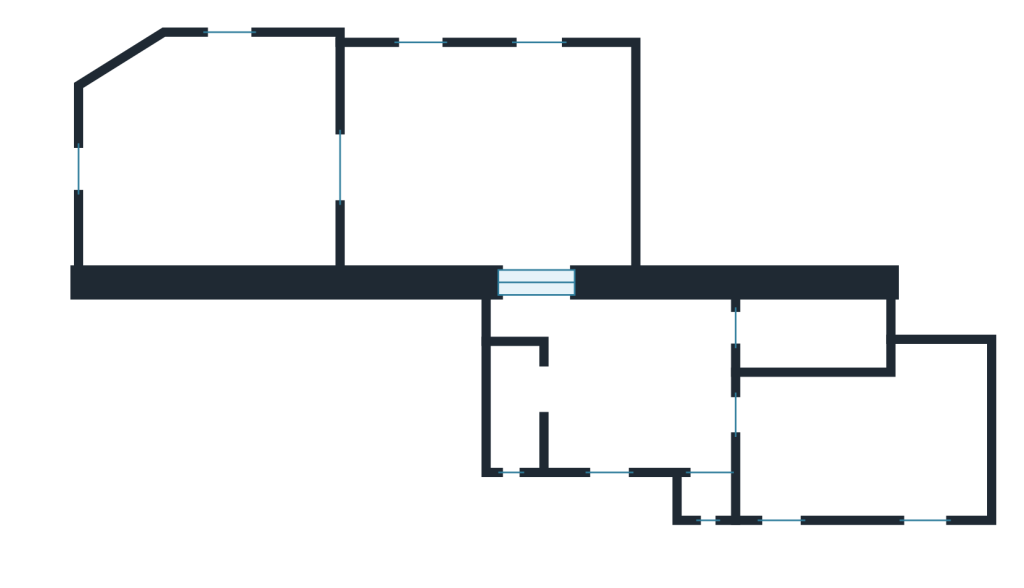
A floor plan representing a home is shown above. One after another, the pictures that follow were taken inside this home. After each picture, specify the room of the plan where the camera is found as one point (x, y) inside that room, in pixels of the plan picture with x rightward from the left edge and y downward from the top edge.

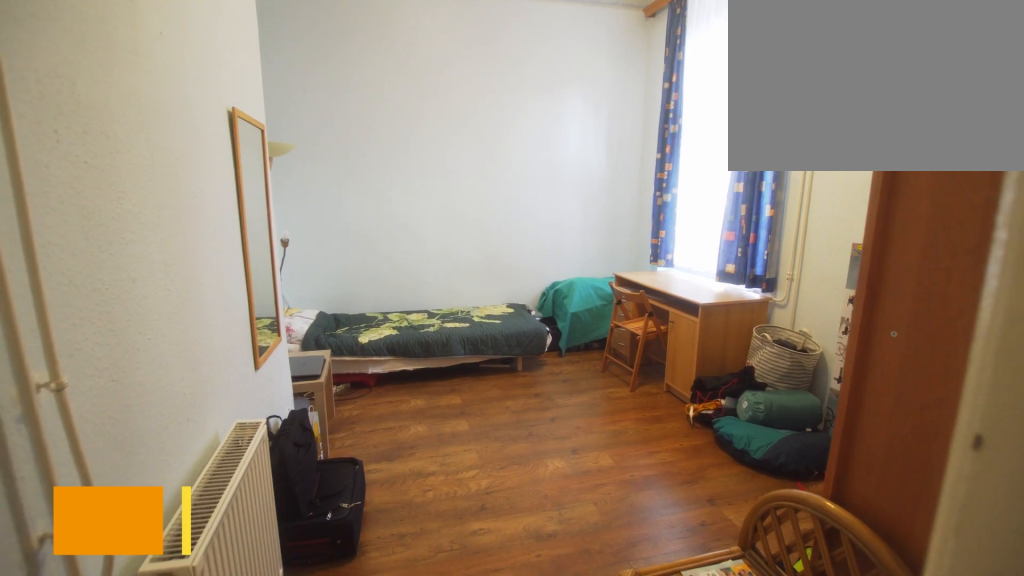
(878, 453)
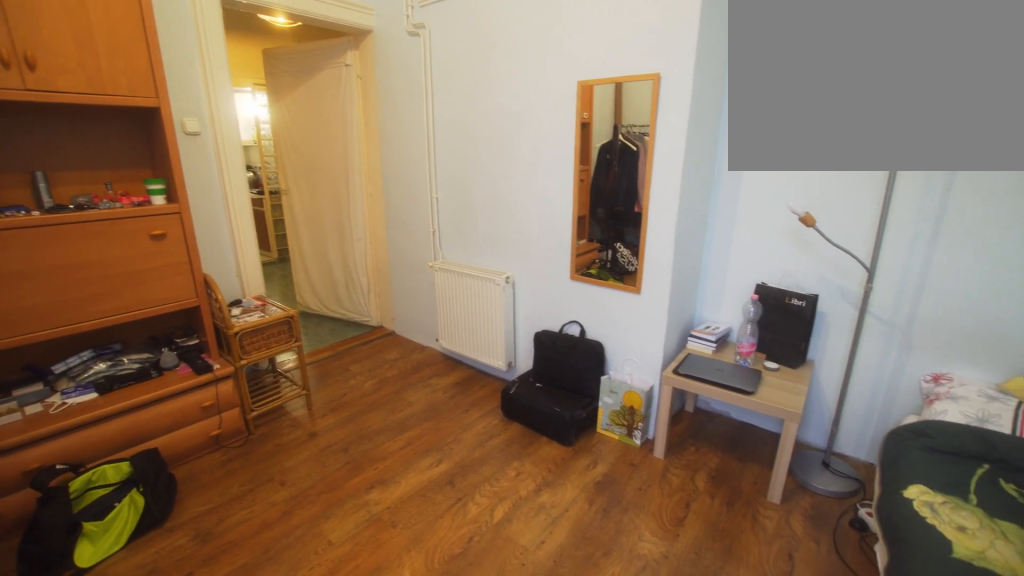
(878, 453)
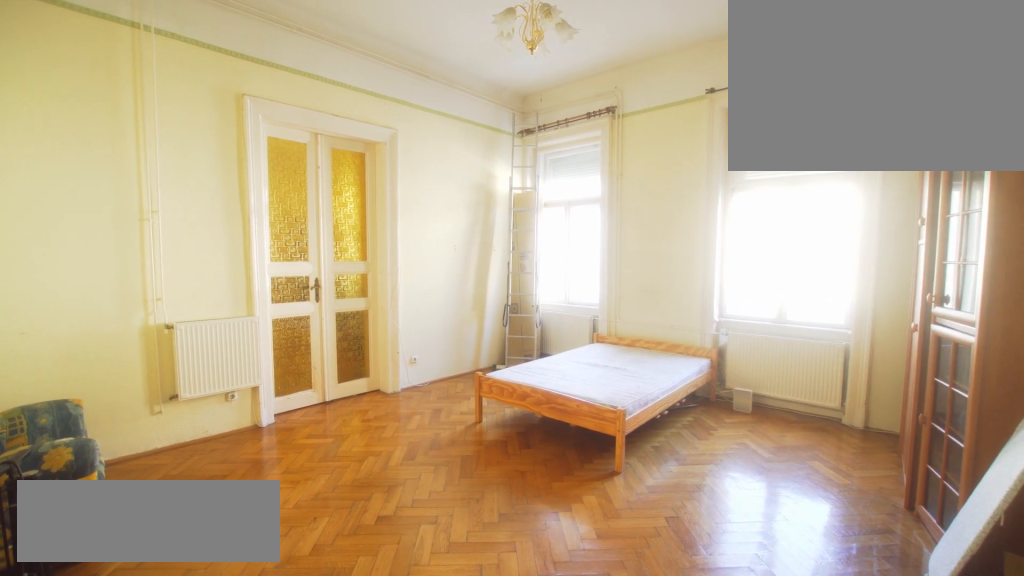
(493, 167)
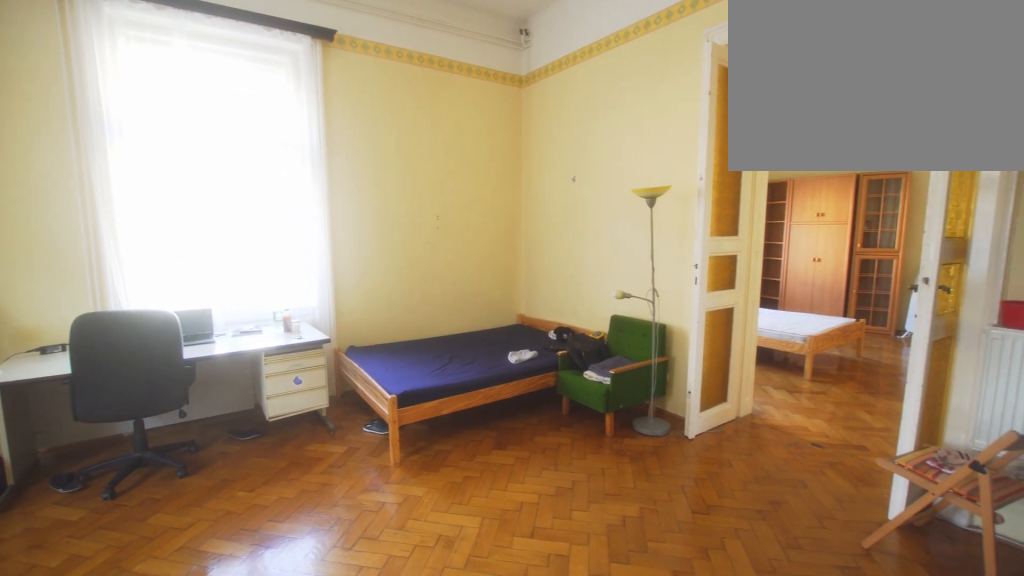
(213, 166)
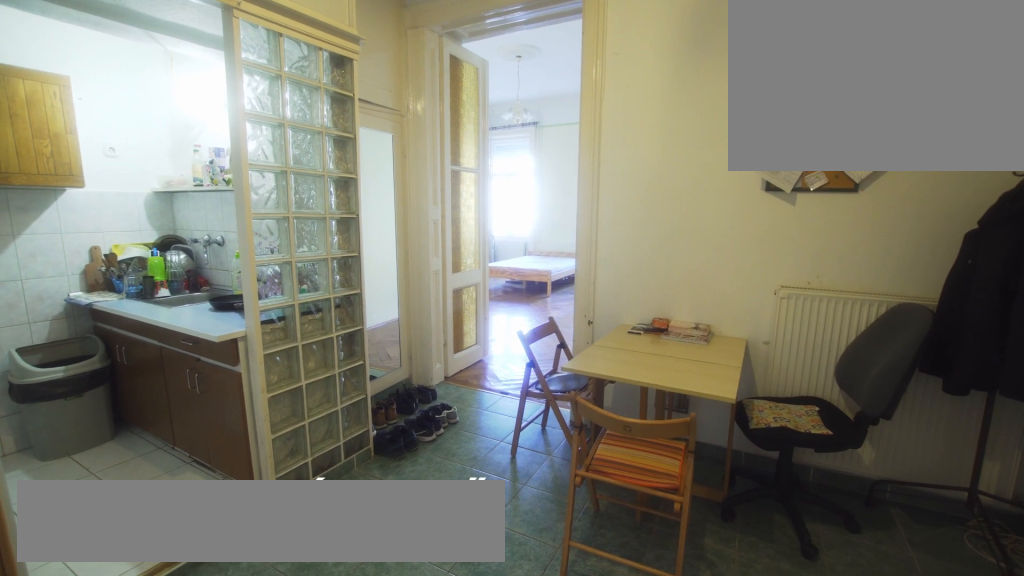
(614, 390)
